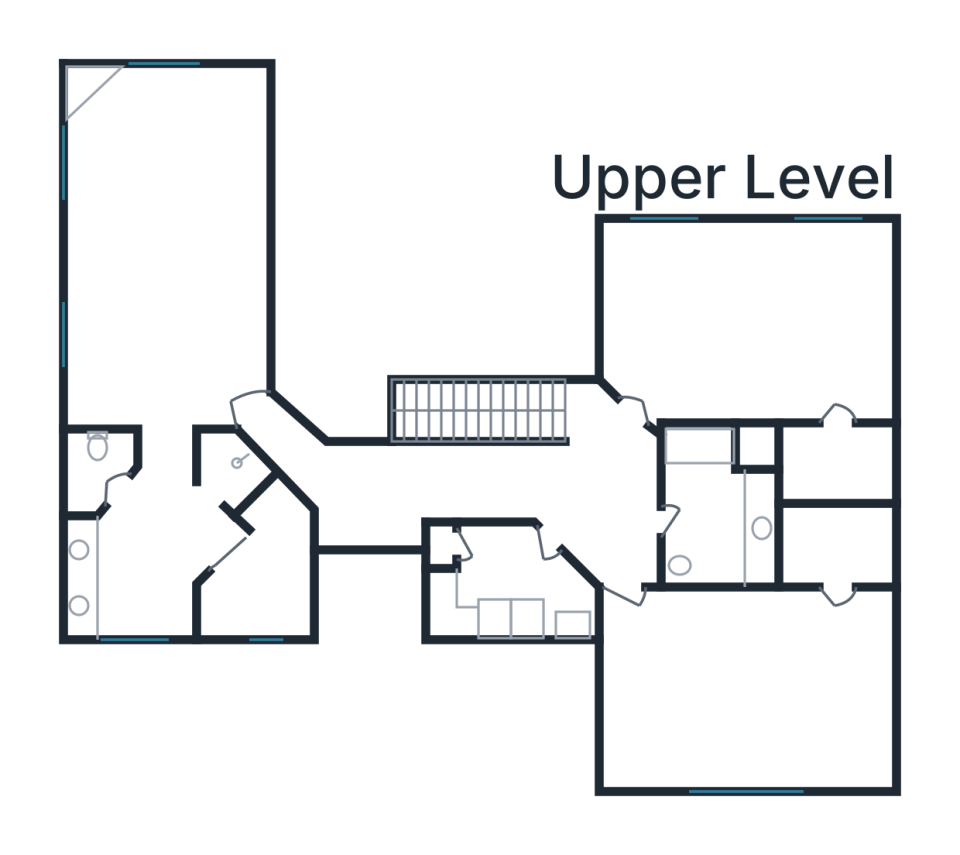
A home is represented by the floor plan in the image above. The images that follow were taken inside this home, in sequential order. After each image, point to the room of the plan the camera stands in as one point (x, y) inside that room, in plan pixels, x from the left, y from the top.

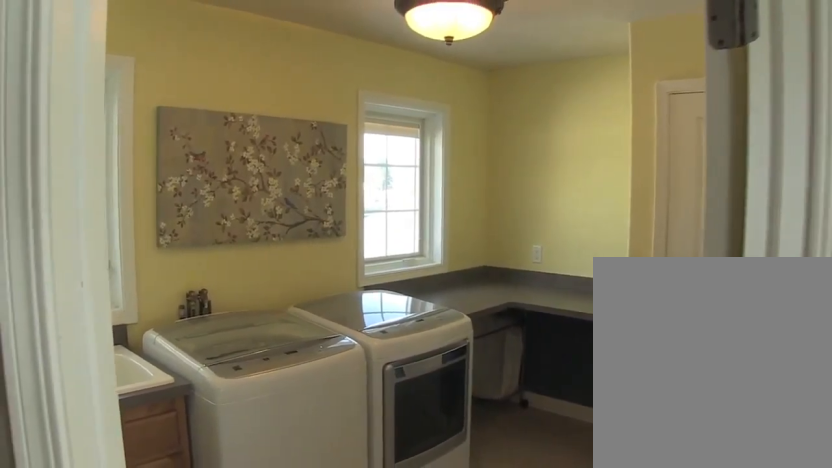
(512, 588)
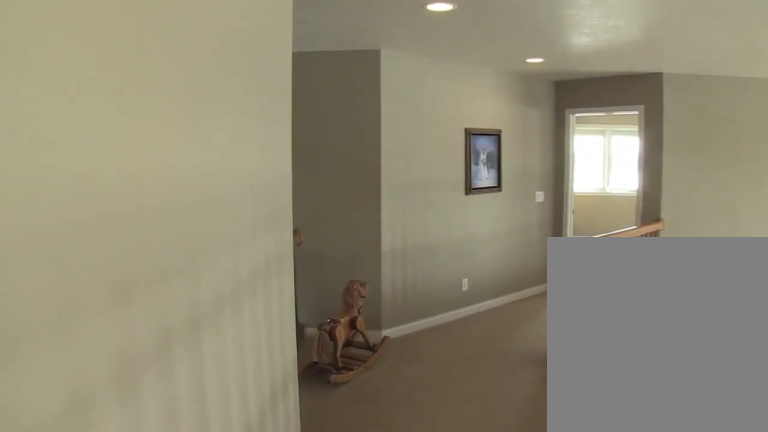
(390, 482)
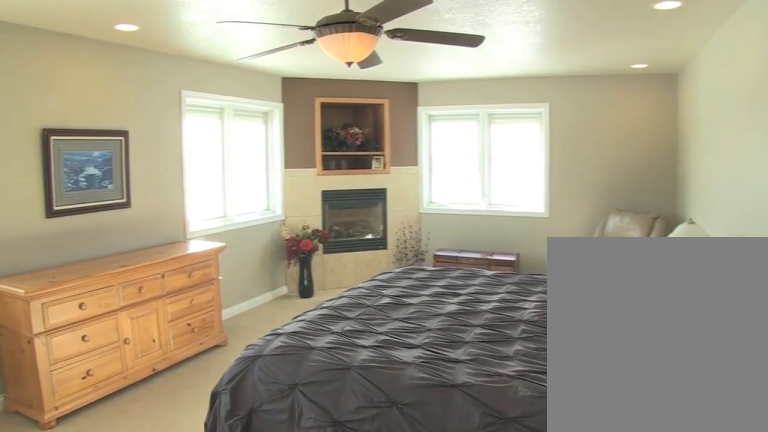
(170, 249)
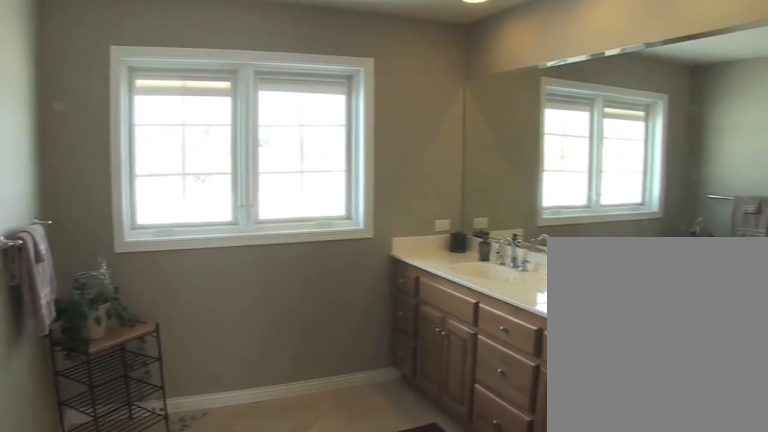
(150, 547)
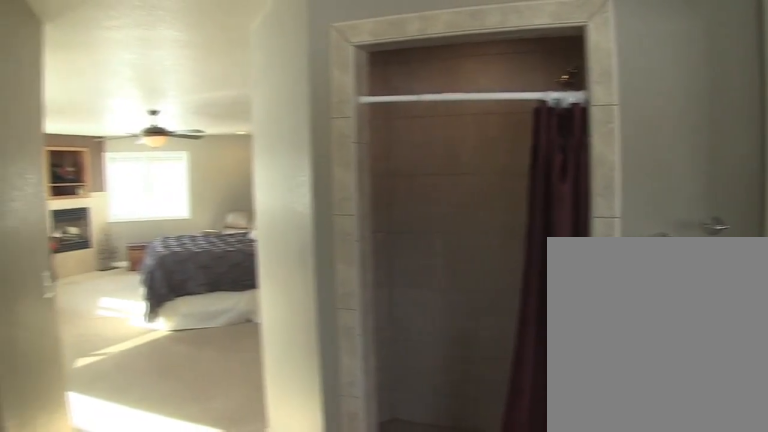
(150, 547)
